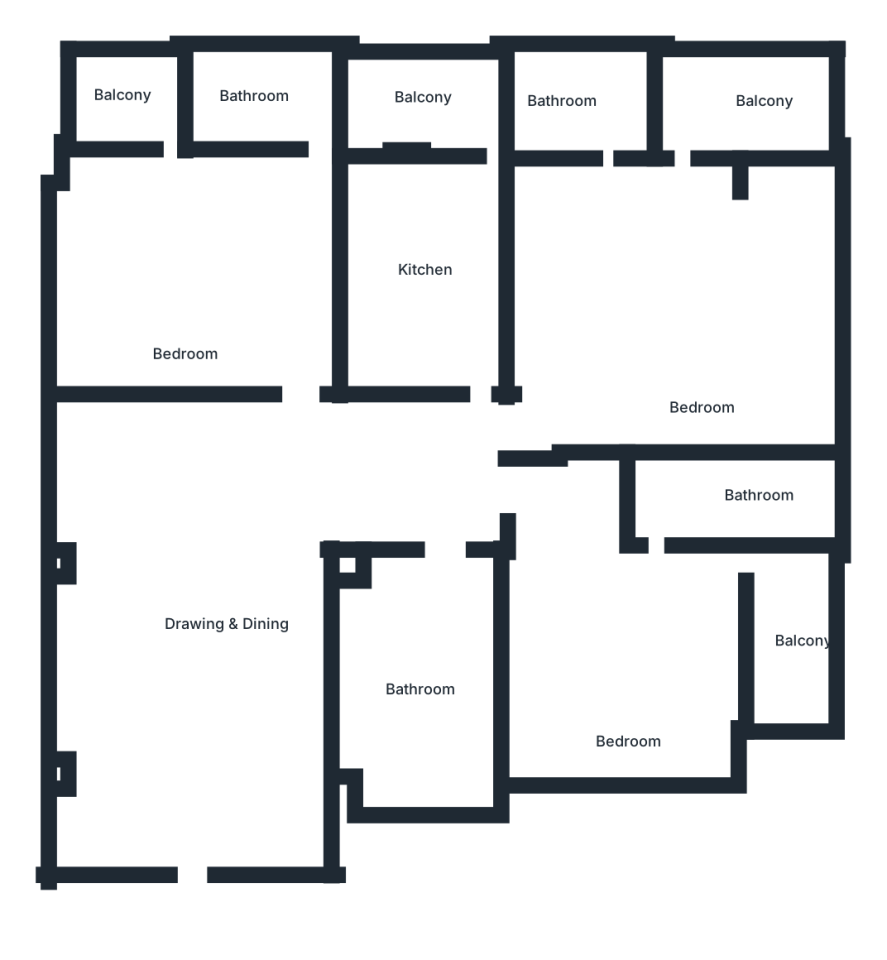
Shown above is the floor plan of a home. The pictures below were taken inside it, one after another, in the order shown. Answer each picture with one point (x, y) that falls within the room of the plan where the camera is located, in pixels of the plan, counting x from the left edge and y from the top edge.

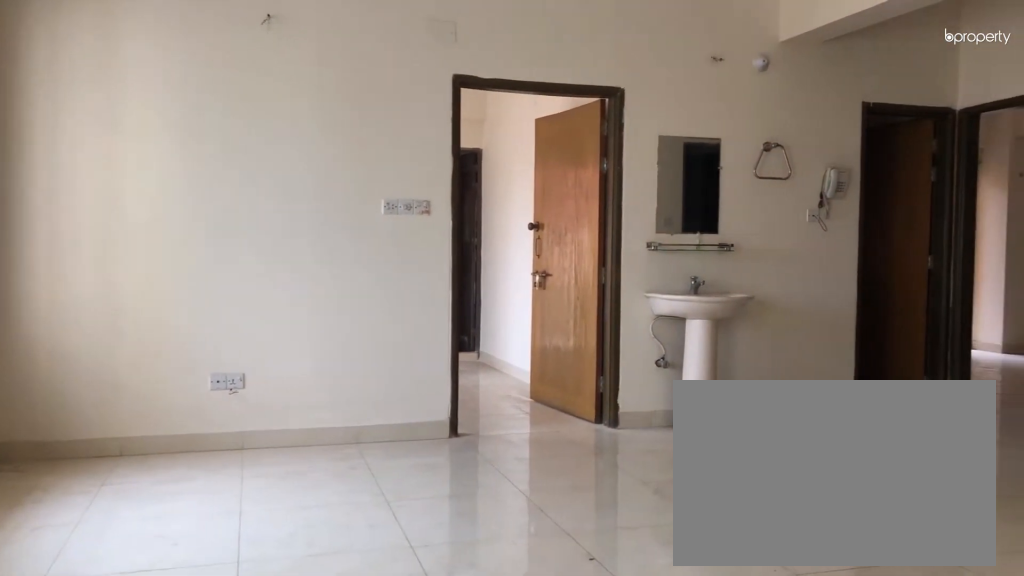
(230, 580)
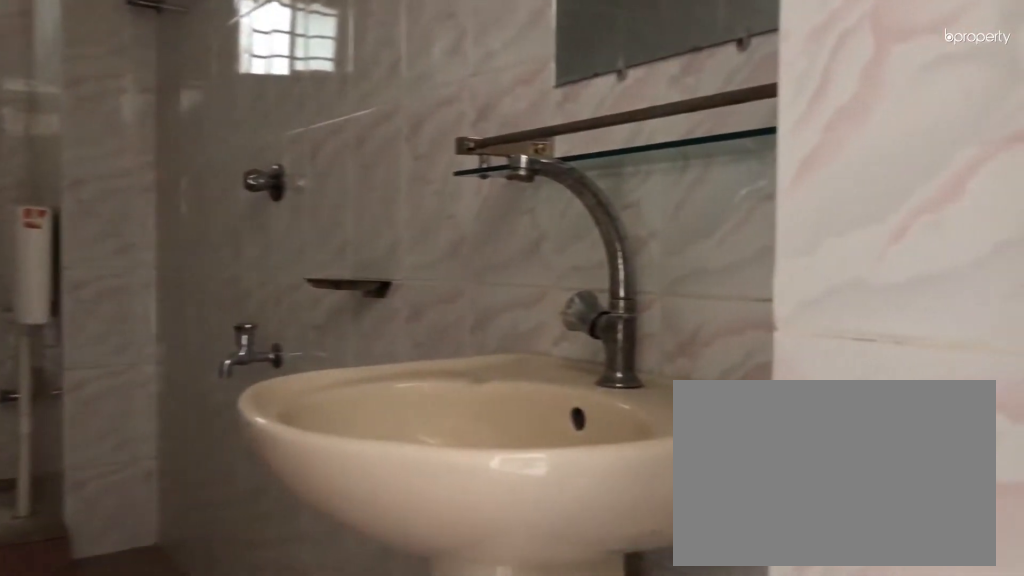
(414, 669)
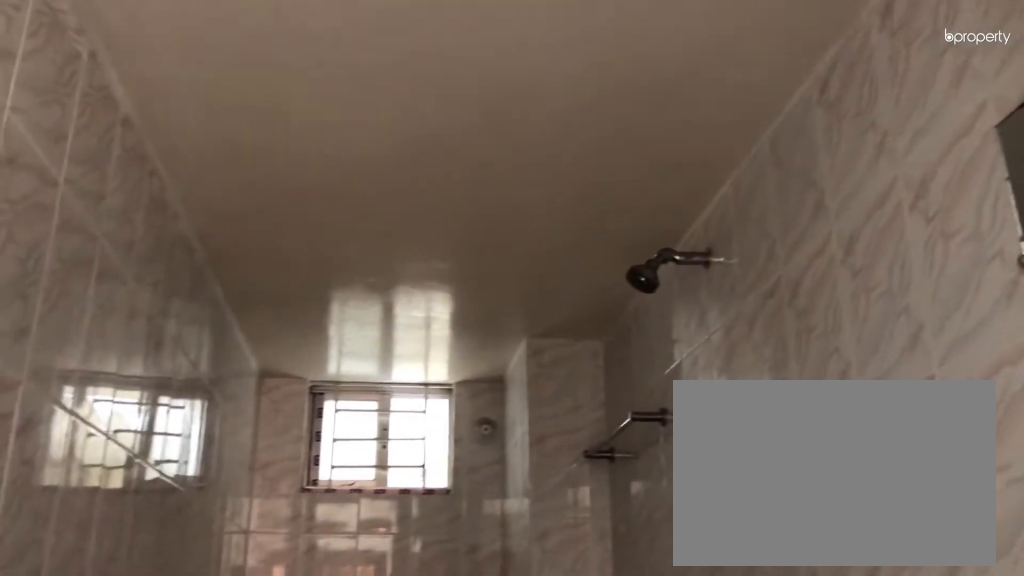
(414, 669)
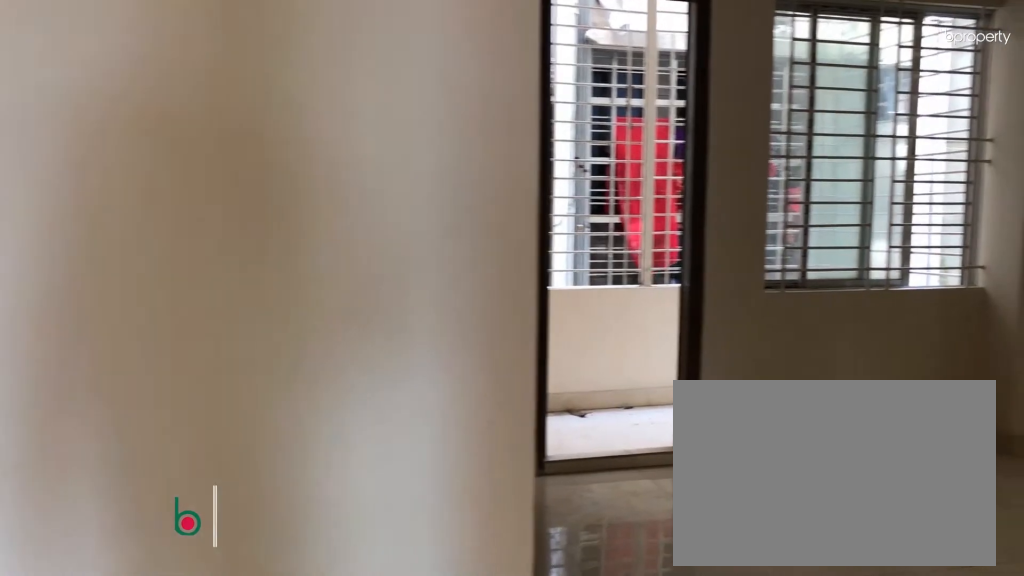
(629, 670)
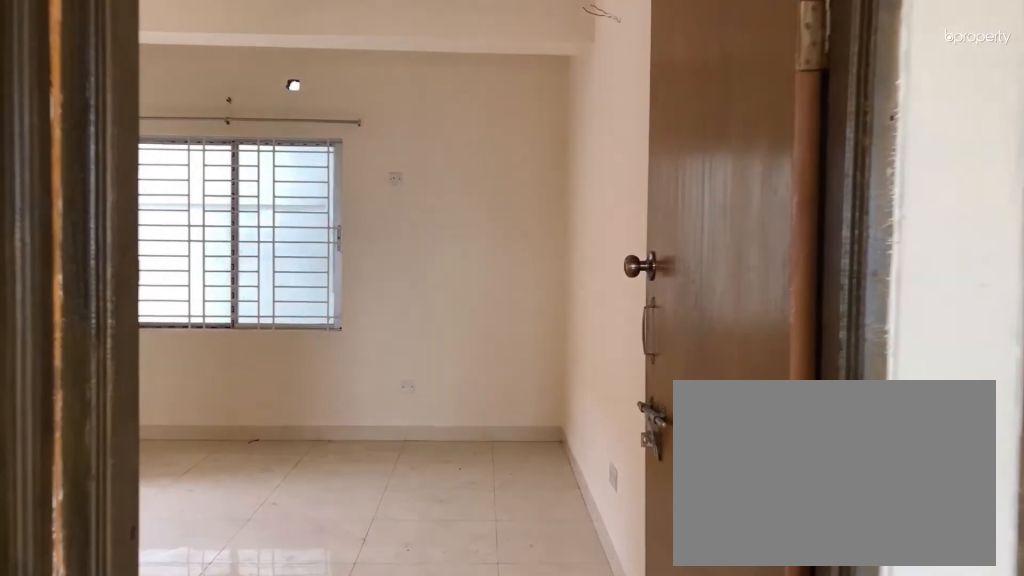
(495, 439)
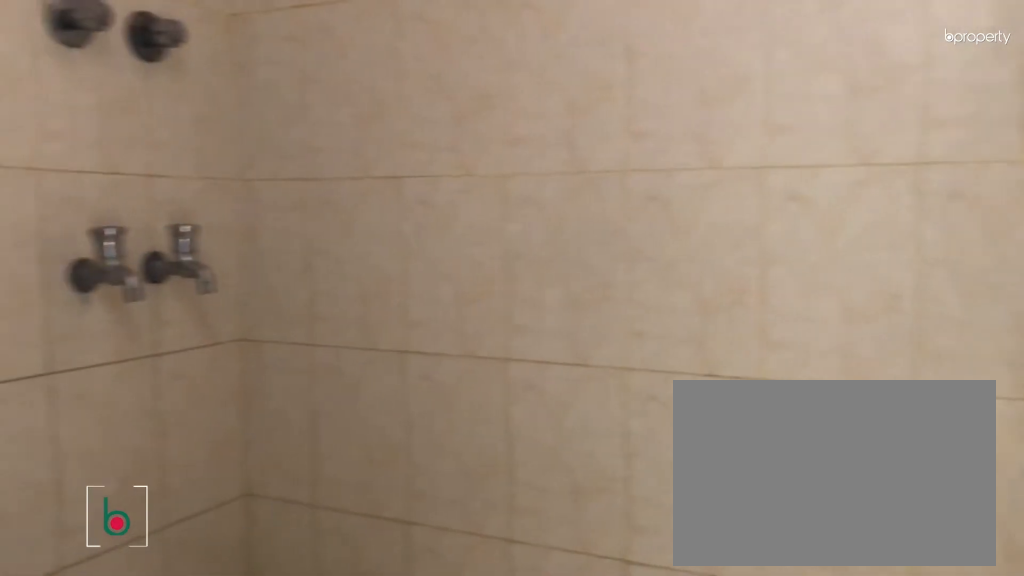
(584, 96)
